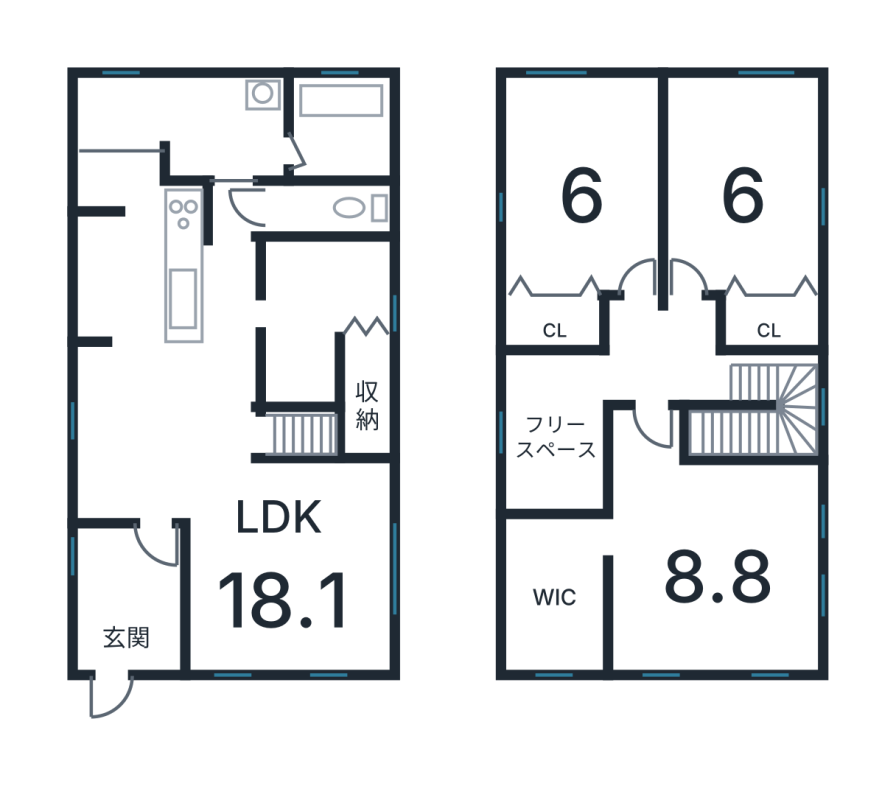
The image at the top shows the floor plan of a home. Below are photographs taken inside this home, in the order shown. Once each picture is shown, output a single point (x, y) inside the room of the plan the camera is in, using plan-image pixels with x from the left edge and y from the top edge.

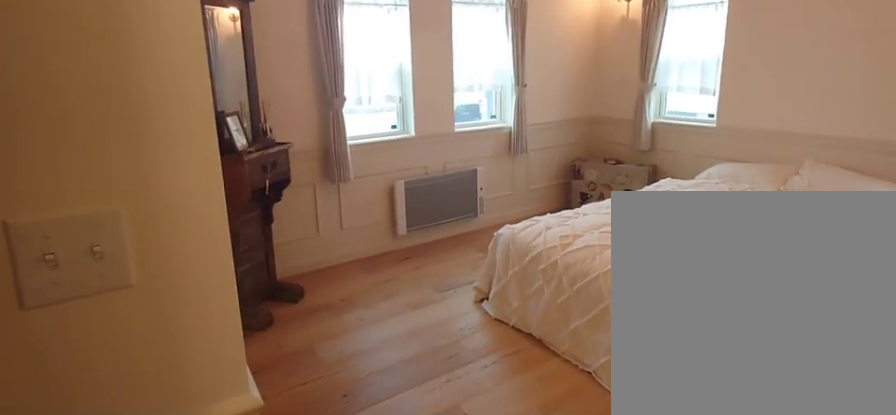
(714, 552)
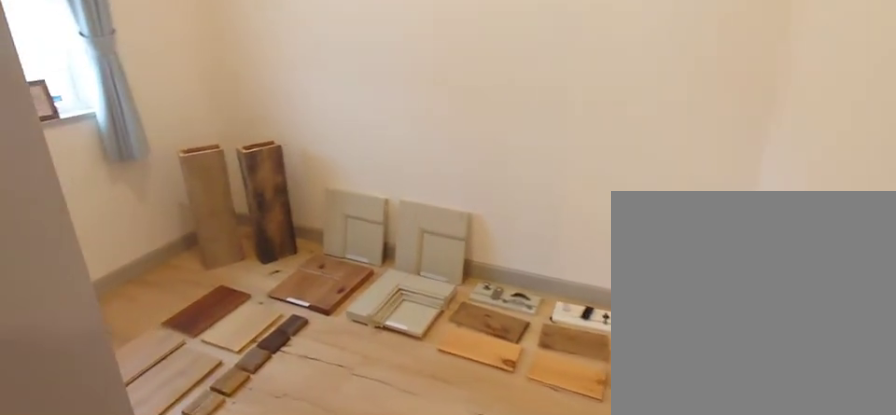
(561, 598)
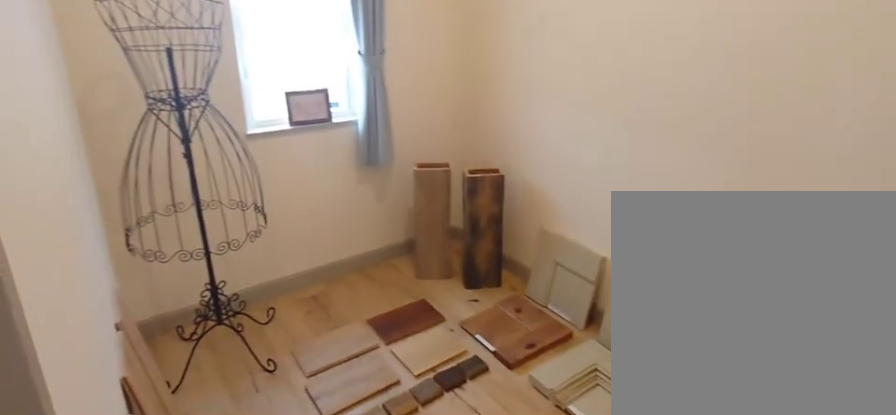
(561, 598)
